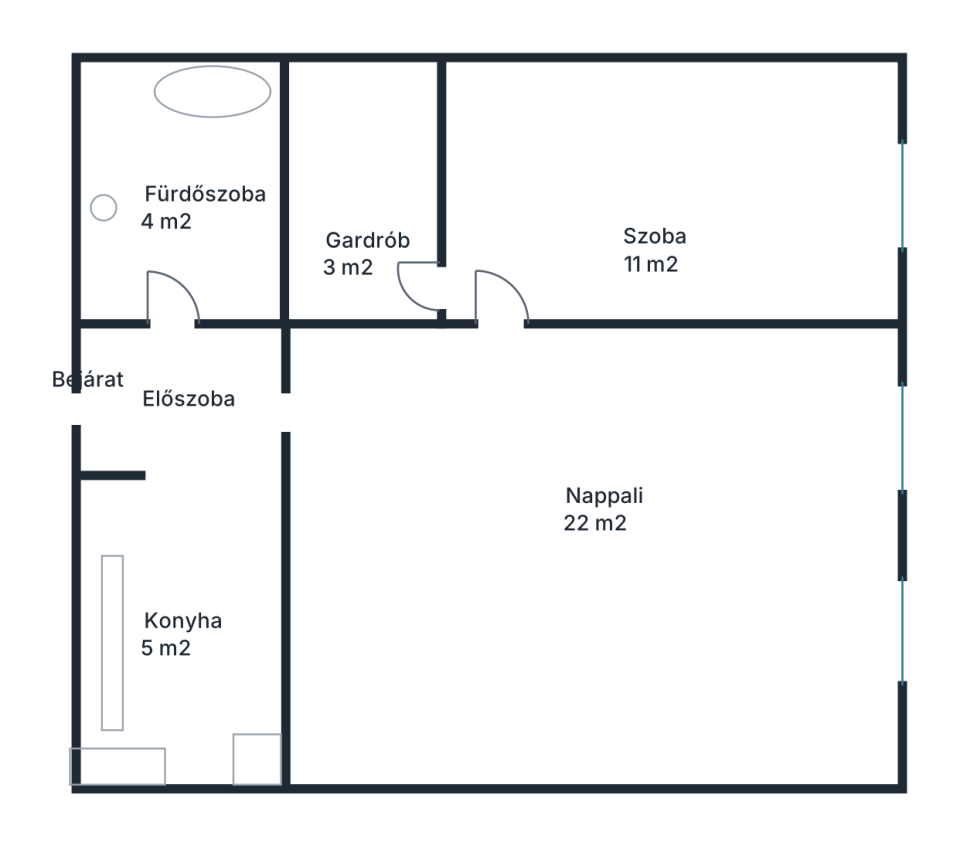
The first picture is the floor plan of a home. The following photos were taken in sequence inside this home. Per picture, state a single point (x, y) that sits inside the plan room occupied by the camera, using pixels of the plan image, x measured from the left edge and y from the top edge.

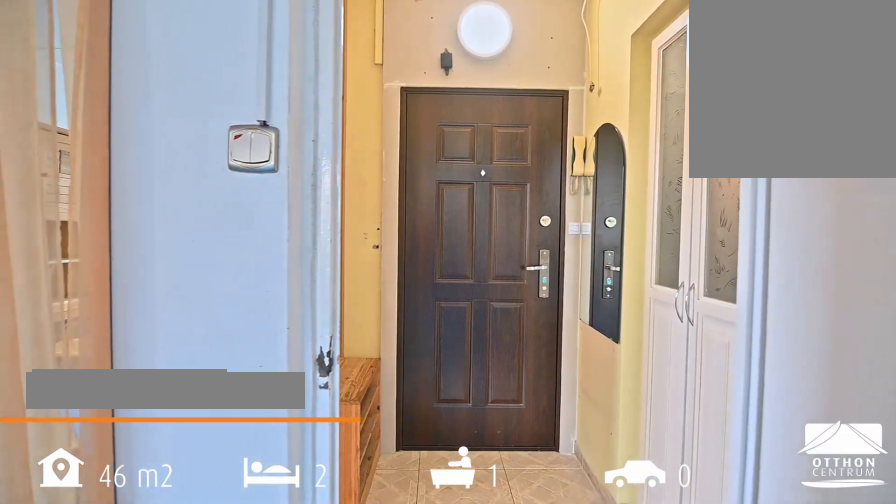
(181, 404)
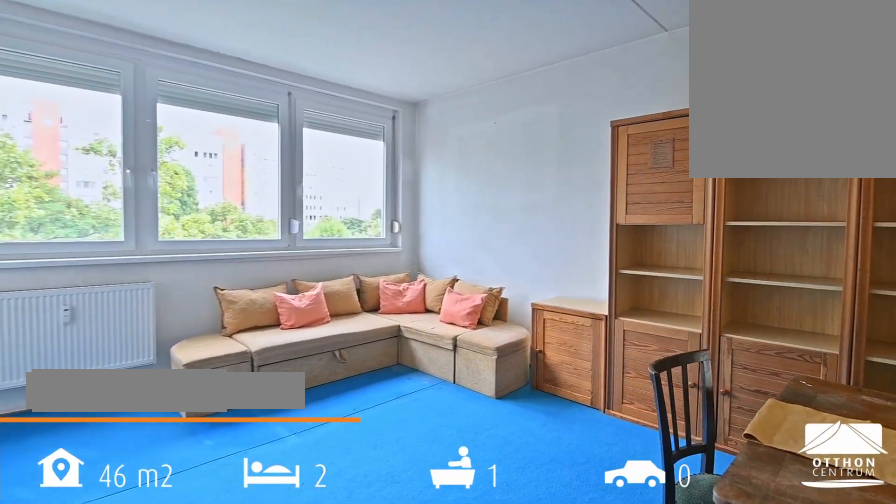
(610, 437)
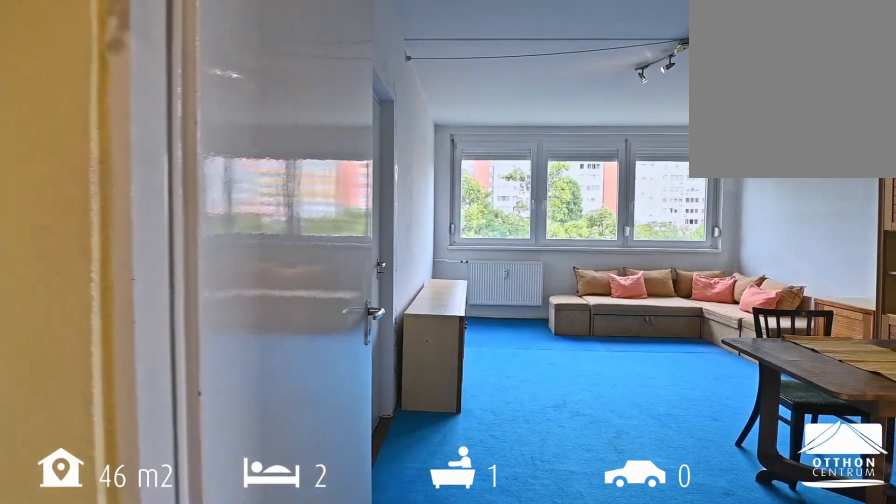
(610, 437)
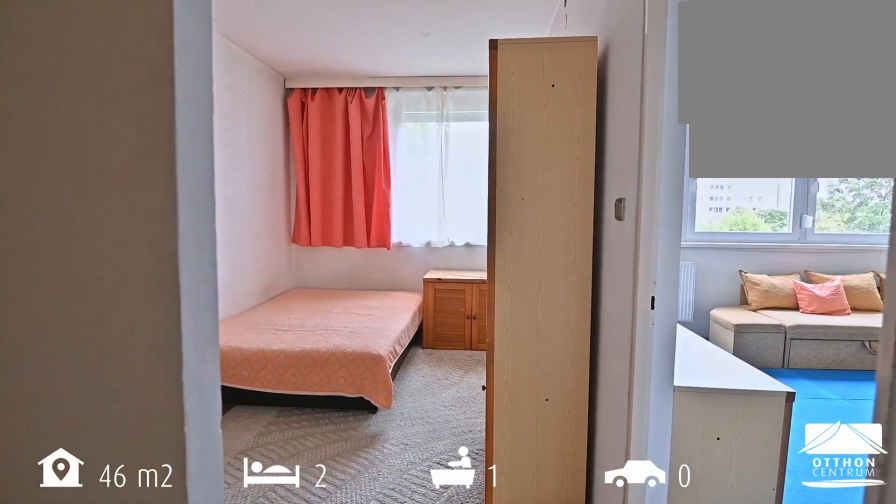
(526, 177)
